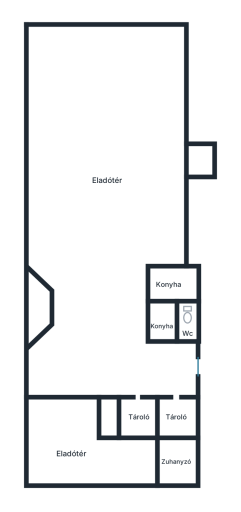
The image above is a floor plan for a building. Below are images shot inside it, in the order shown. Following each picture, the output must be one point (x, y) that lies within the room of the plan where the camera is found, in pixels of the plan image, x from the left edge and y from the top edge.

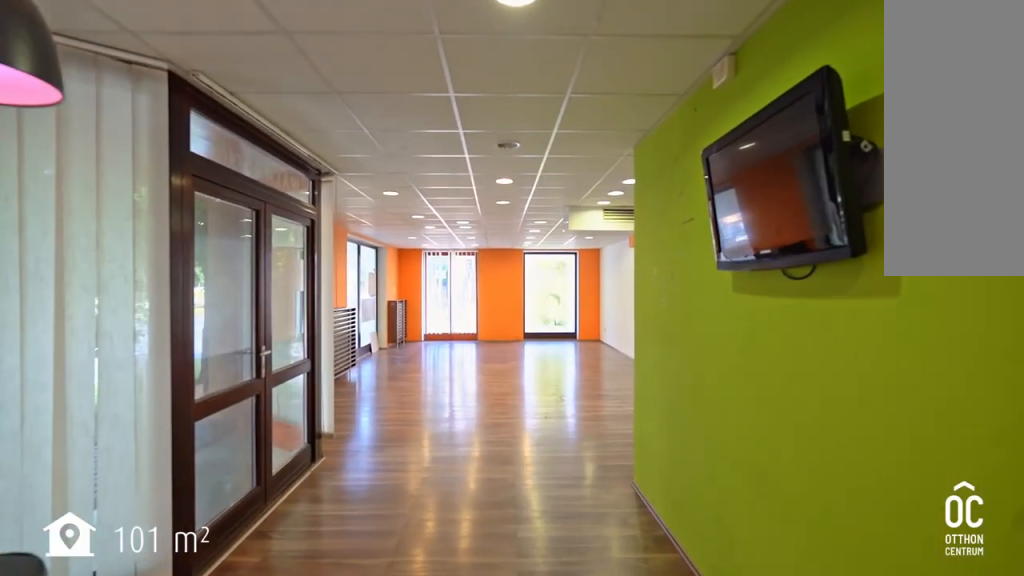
(101, 346)
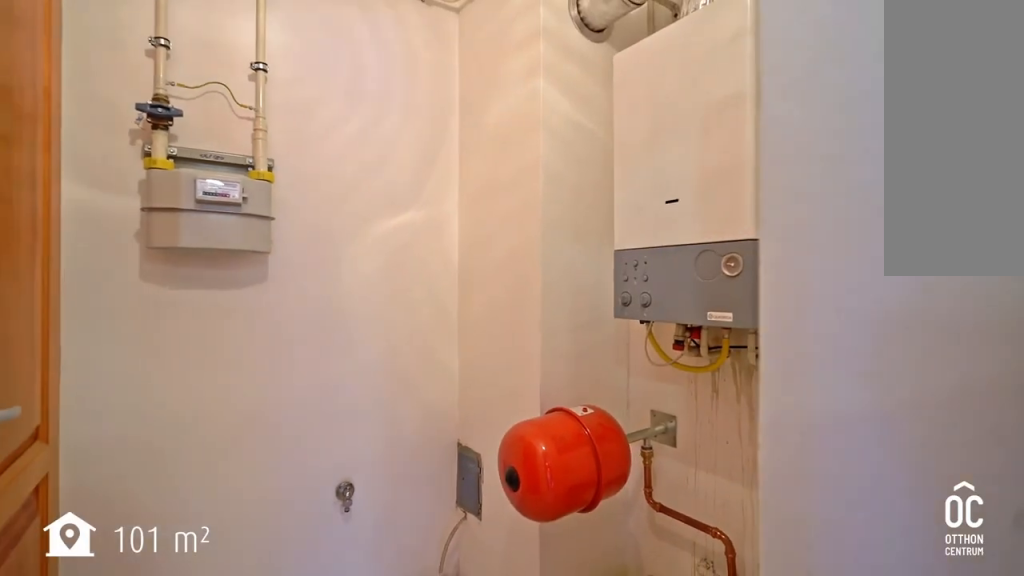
(199, 159)
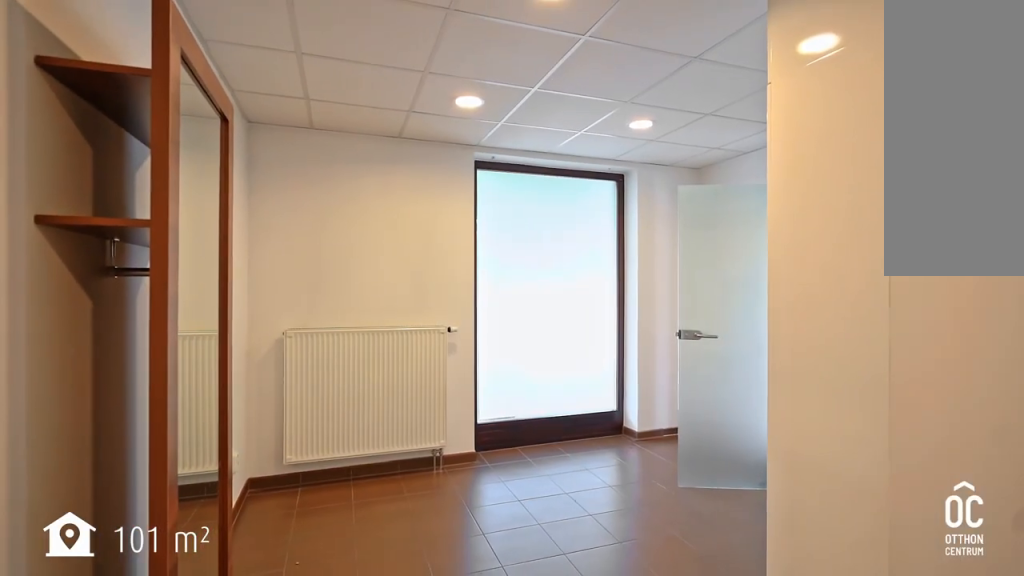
(71, 450)
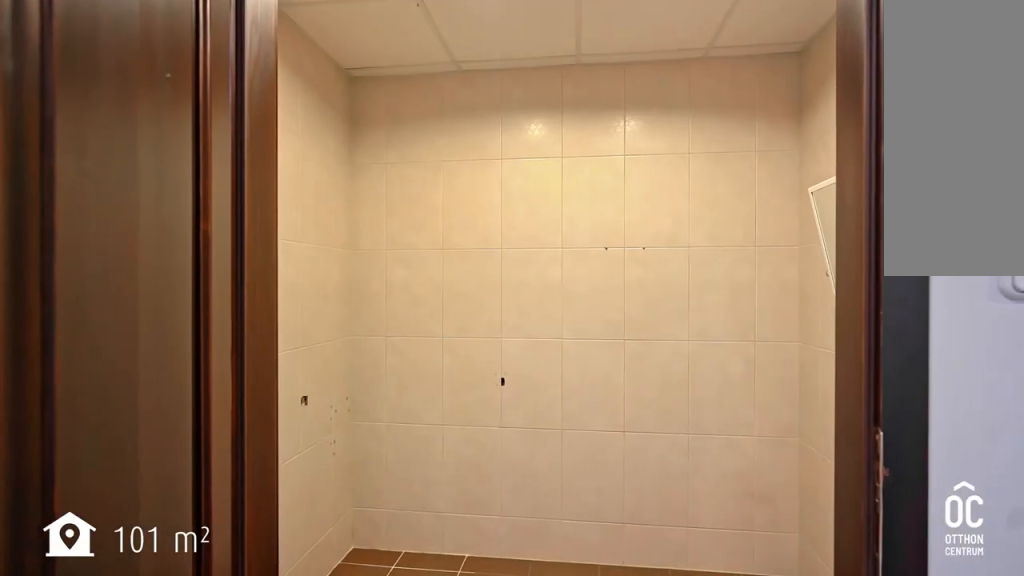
(177, 417)
